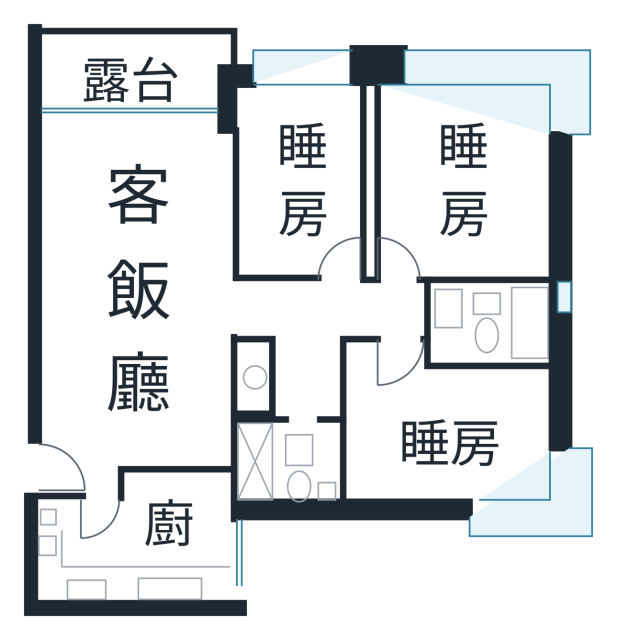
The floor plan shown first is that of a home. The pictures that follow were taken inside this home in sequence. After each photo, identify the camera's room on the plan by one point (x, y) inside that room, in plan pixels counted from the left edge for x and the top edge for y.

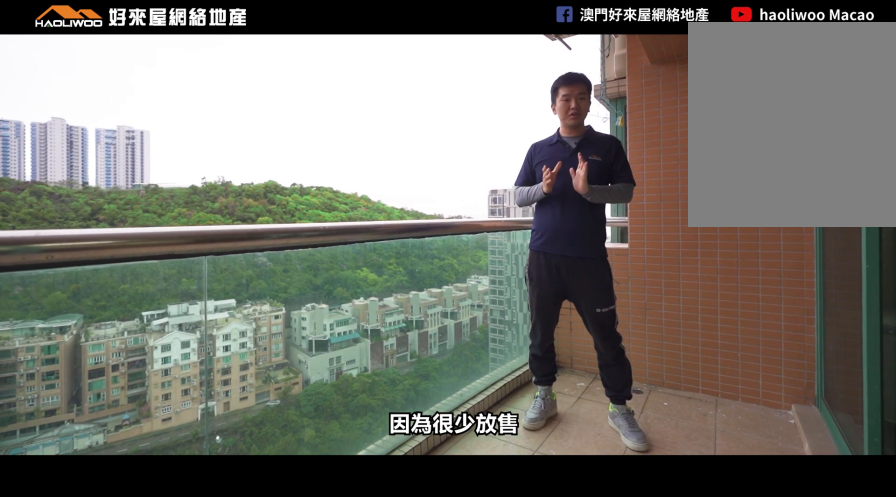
(137, 72)
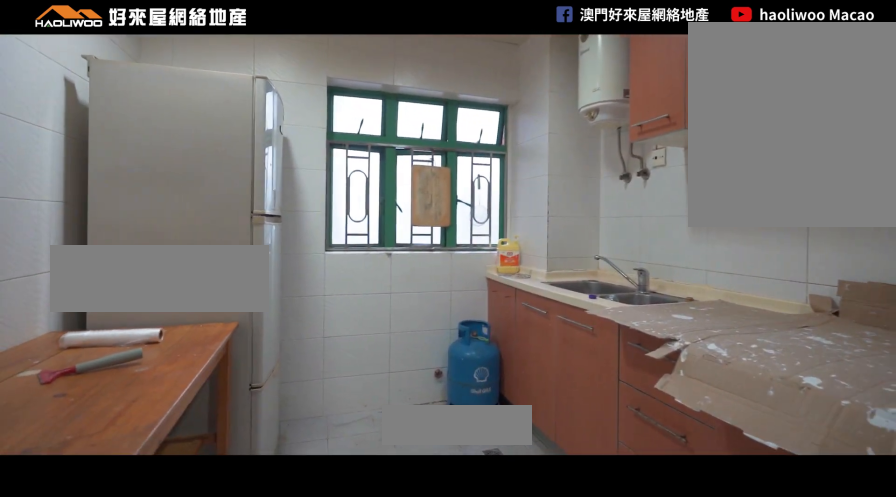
(137, 539)
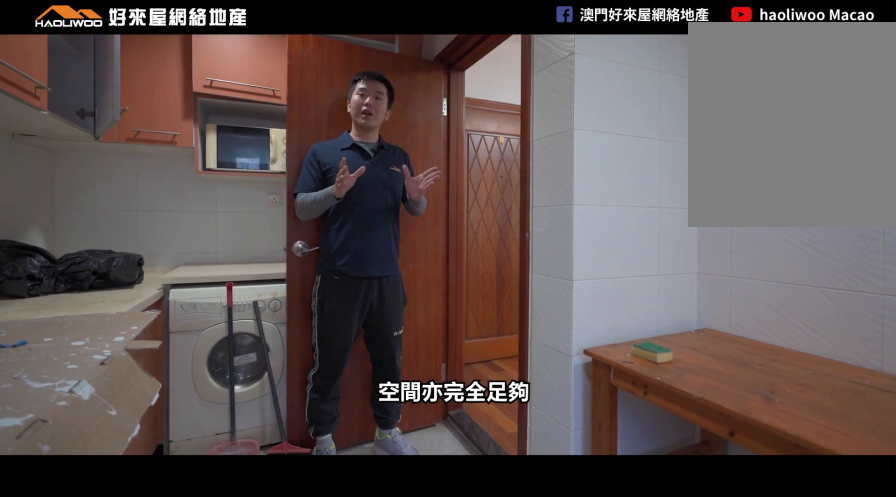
(137, 539)
